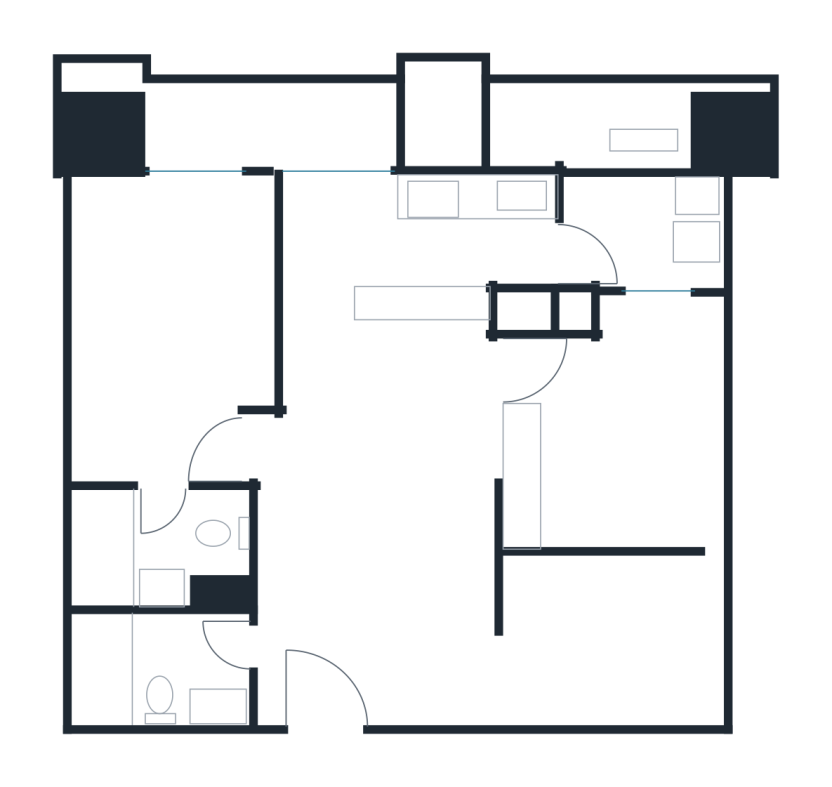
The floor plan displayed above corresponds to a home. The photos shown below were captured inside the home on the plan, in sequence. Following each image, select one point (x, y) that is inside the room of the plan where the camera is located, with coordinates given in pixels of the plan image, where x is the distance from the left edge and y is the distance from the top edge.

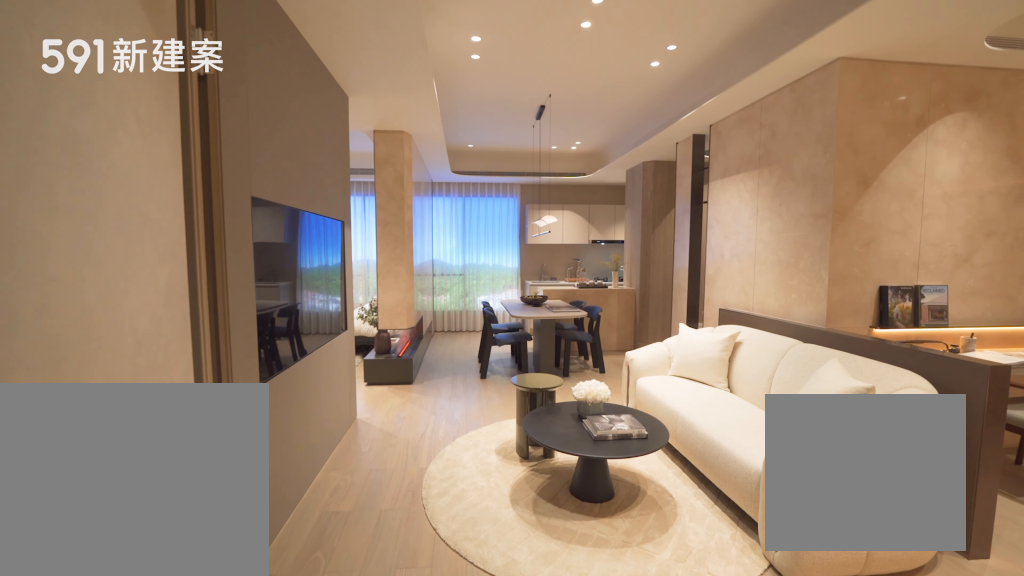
(317, 679)
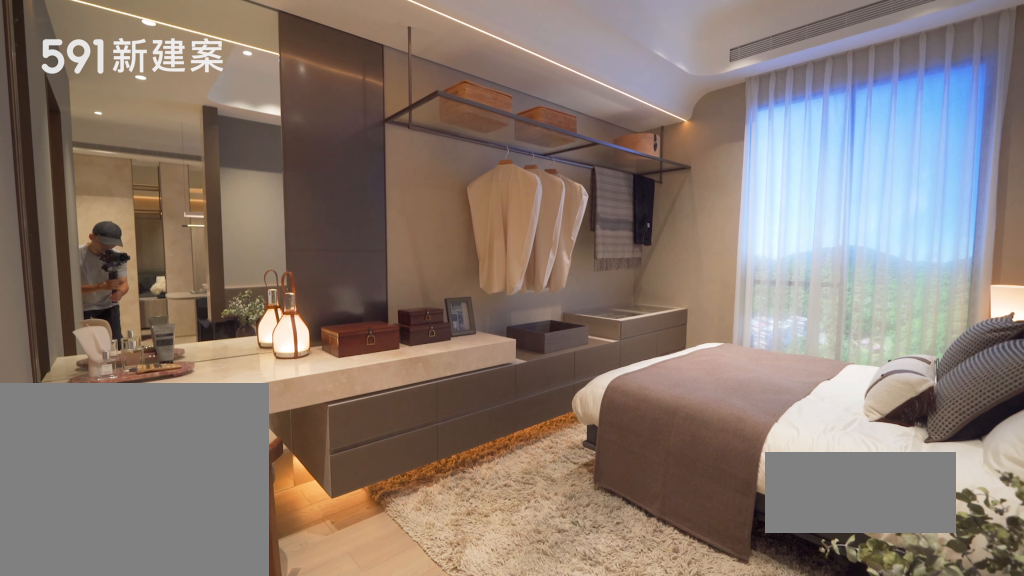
(170, 324)
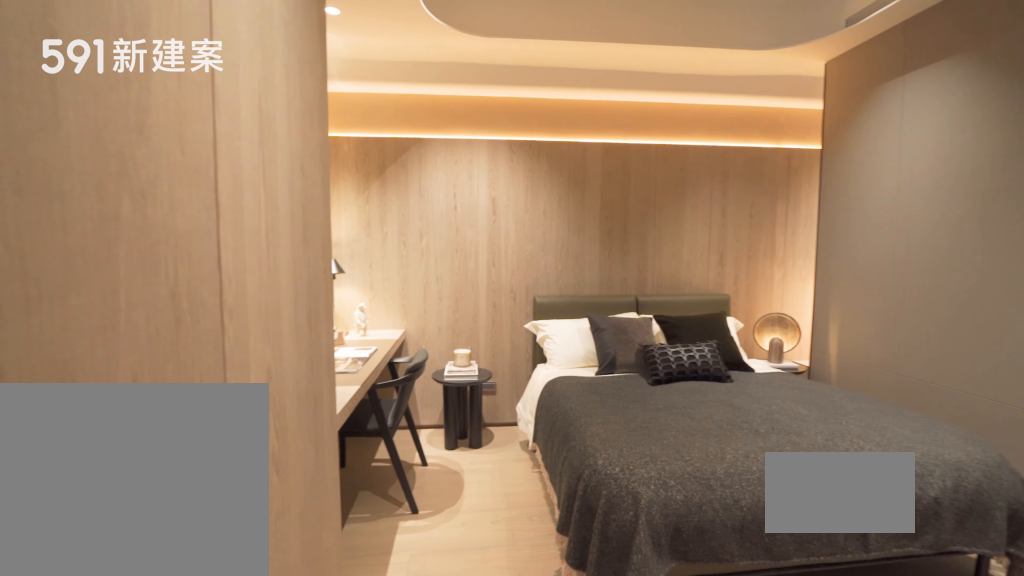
(620, 433)
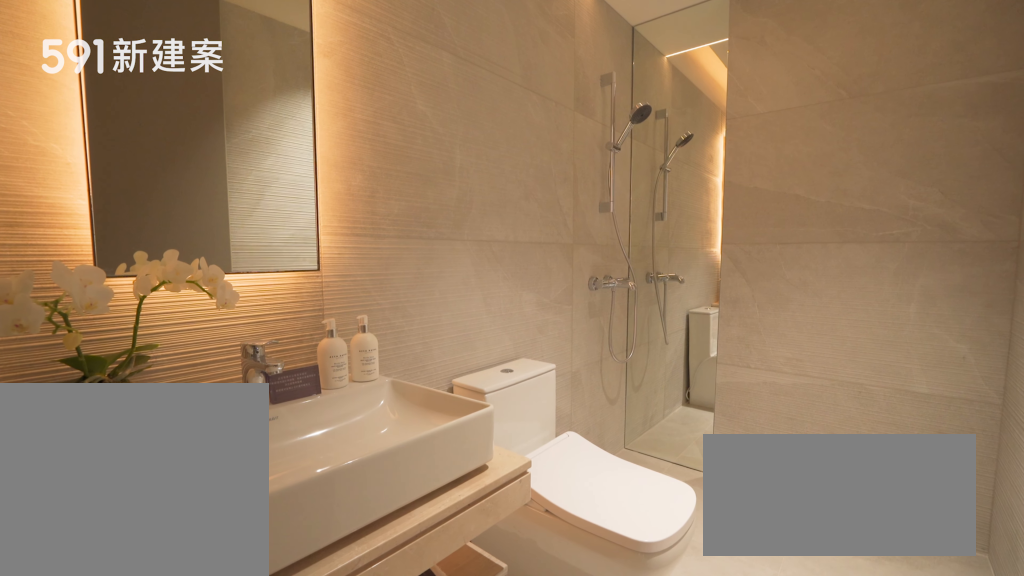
(156, 669)
